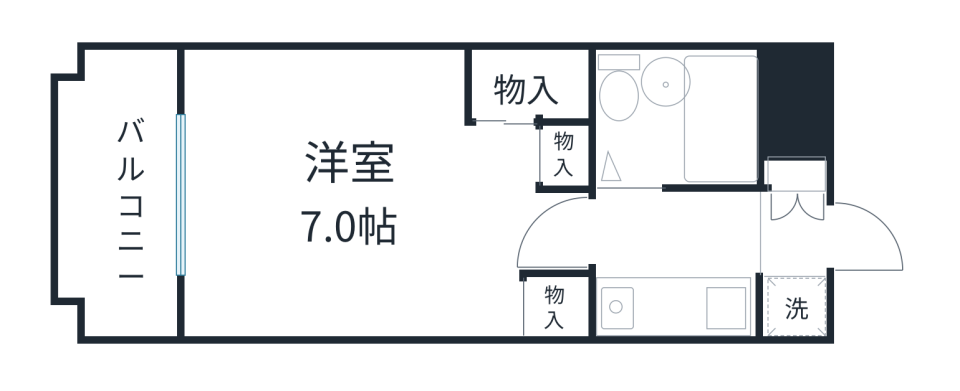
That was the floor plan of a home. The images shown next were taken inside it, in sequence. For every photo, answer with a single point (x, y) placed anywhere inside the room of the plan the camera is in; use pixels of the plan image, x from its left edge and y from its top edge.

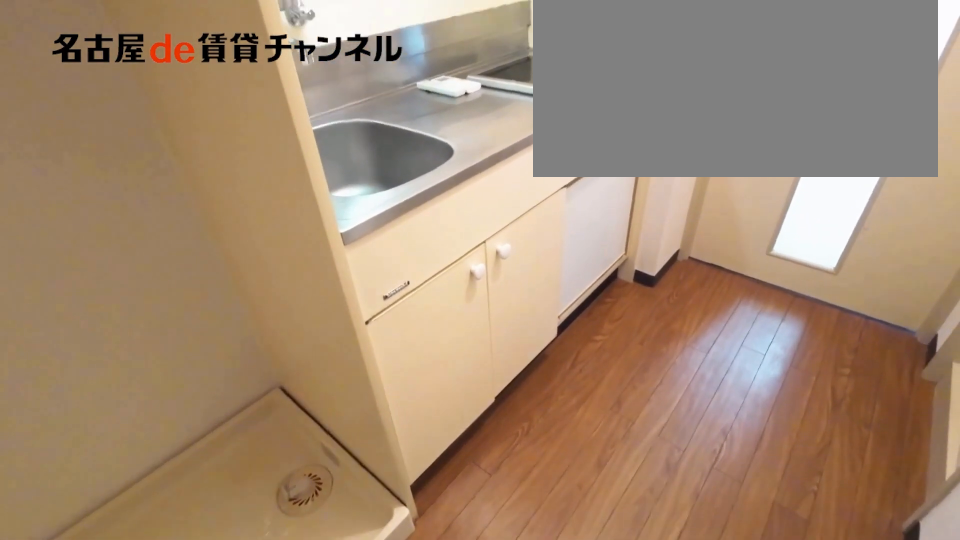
(673, 308)
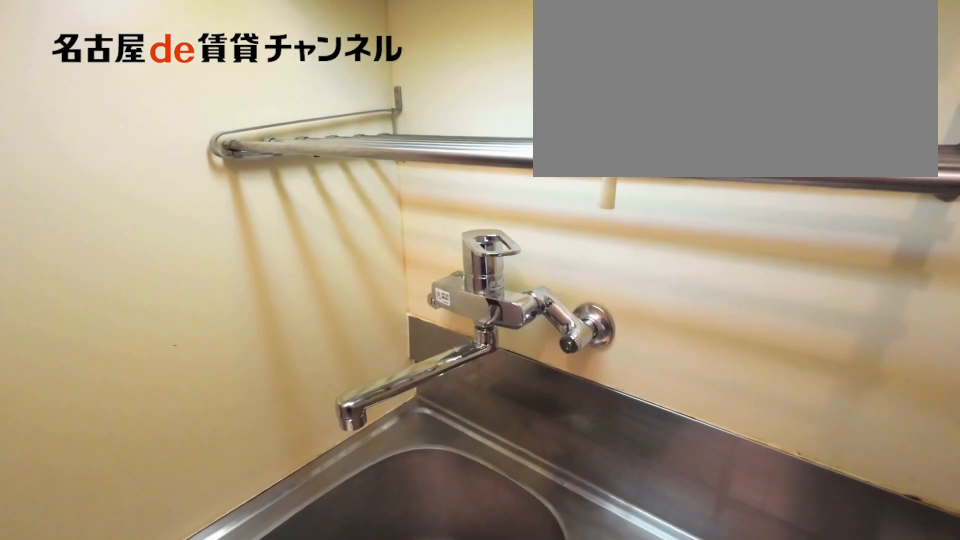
(673, 308)
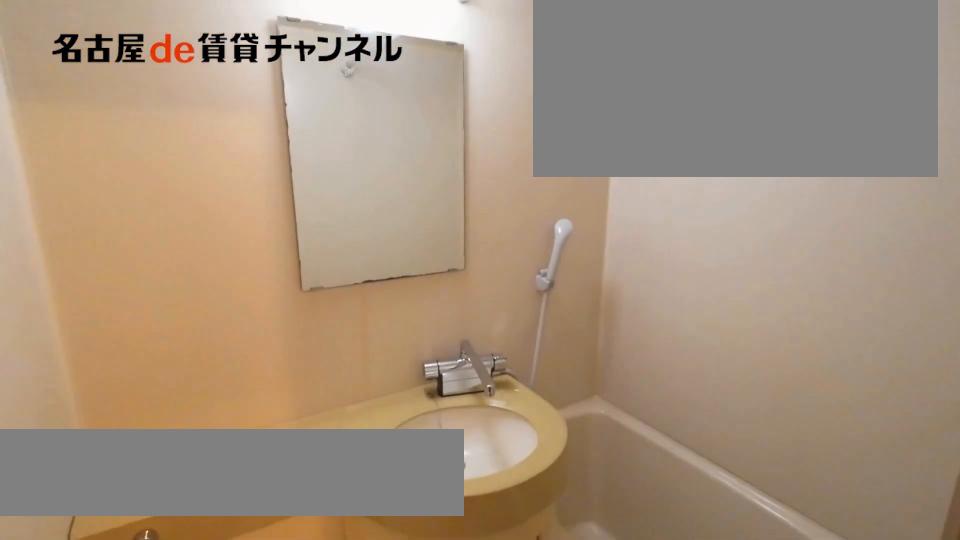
(678, 117)
